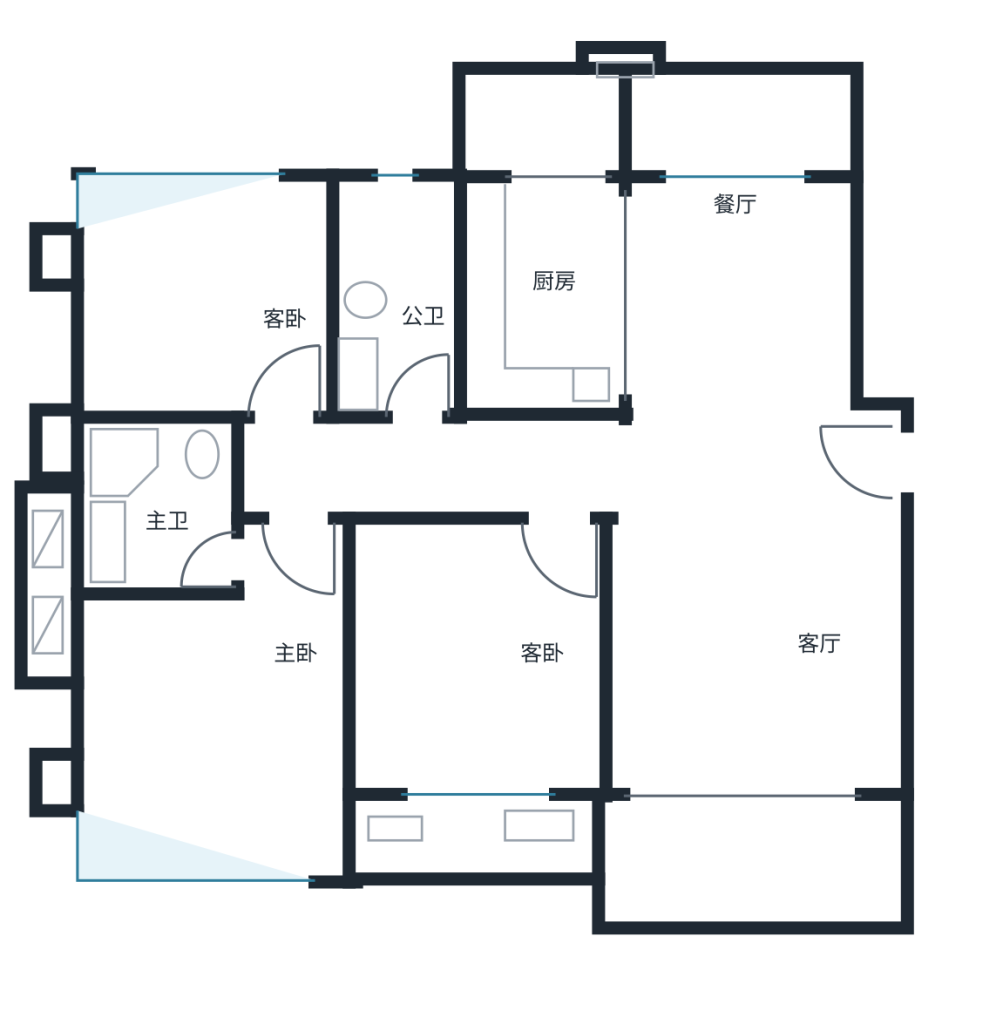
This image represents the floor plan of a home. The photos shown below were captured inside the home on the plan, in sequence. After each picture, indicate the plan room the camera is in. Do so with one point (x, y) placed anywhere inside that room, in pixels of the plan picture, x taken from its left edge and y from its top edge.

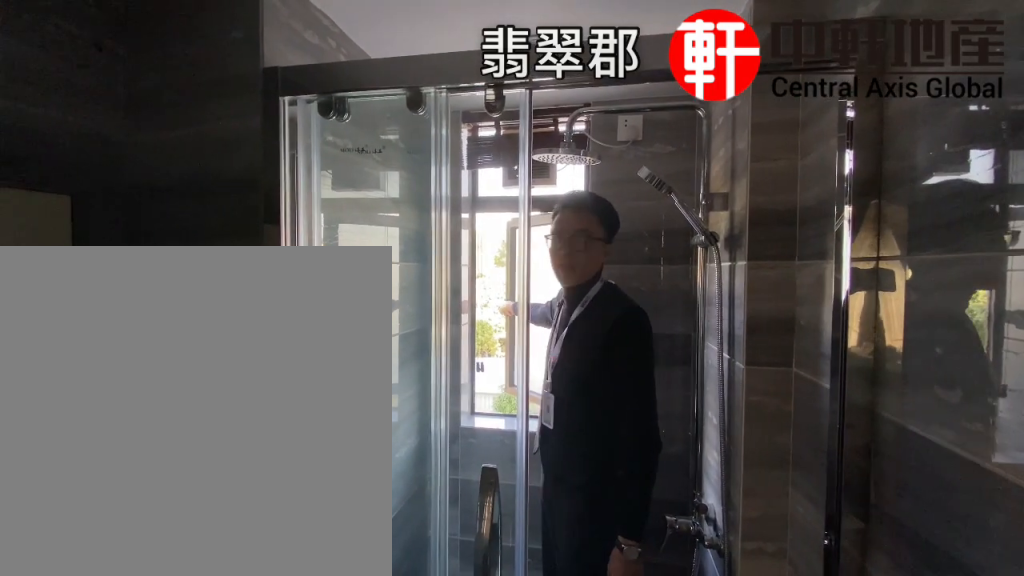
(386, 307)
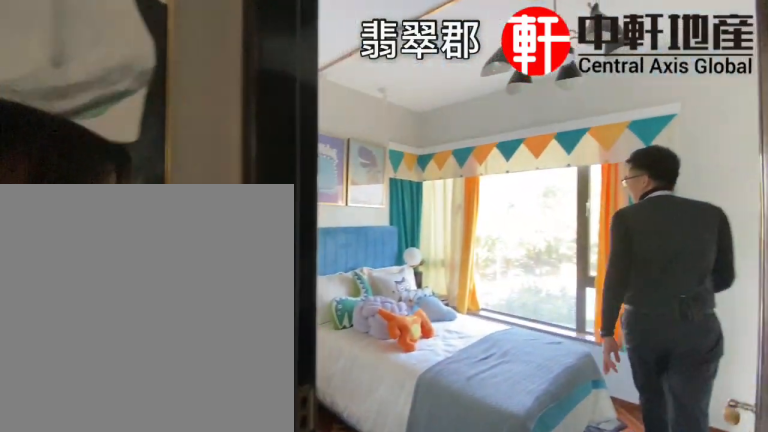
(215, 312)
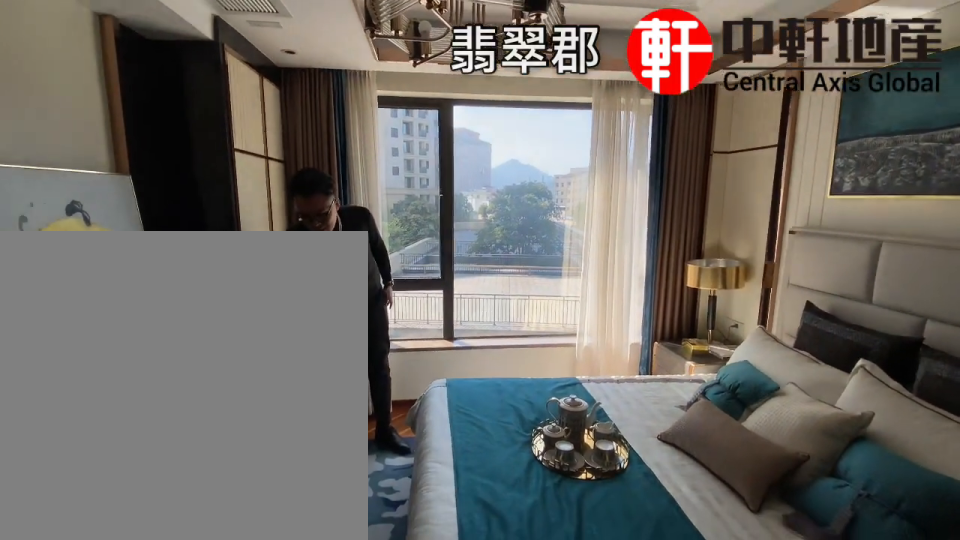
(203, 715)
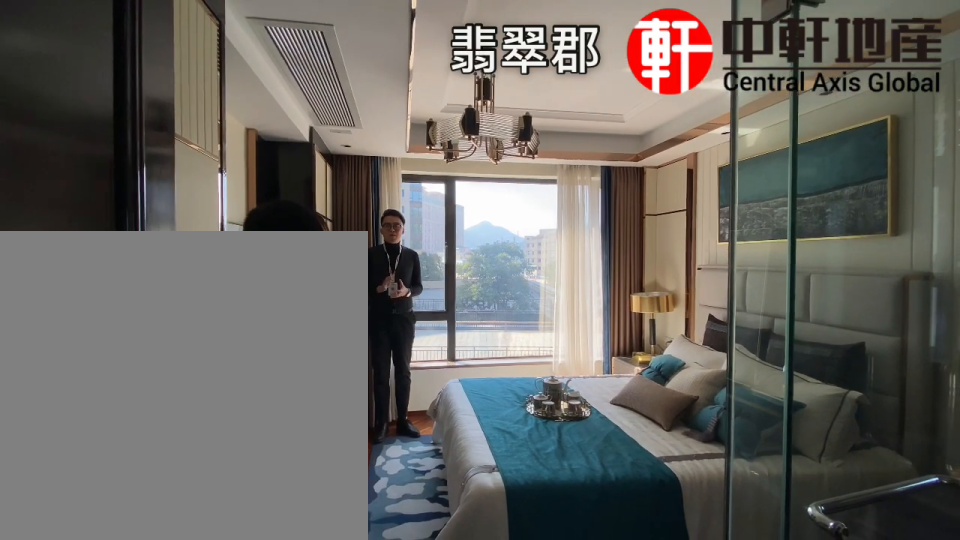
(203, 715)
